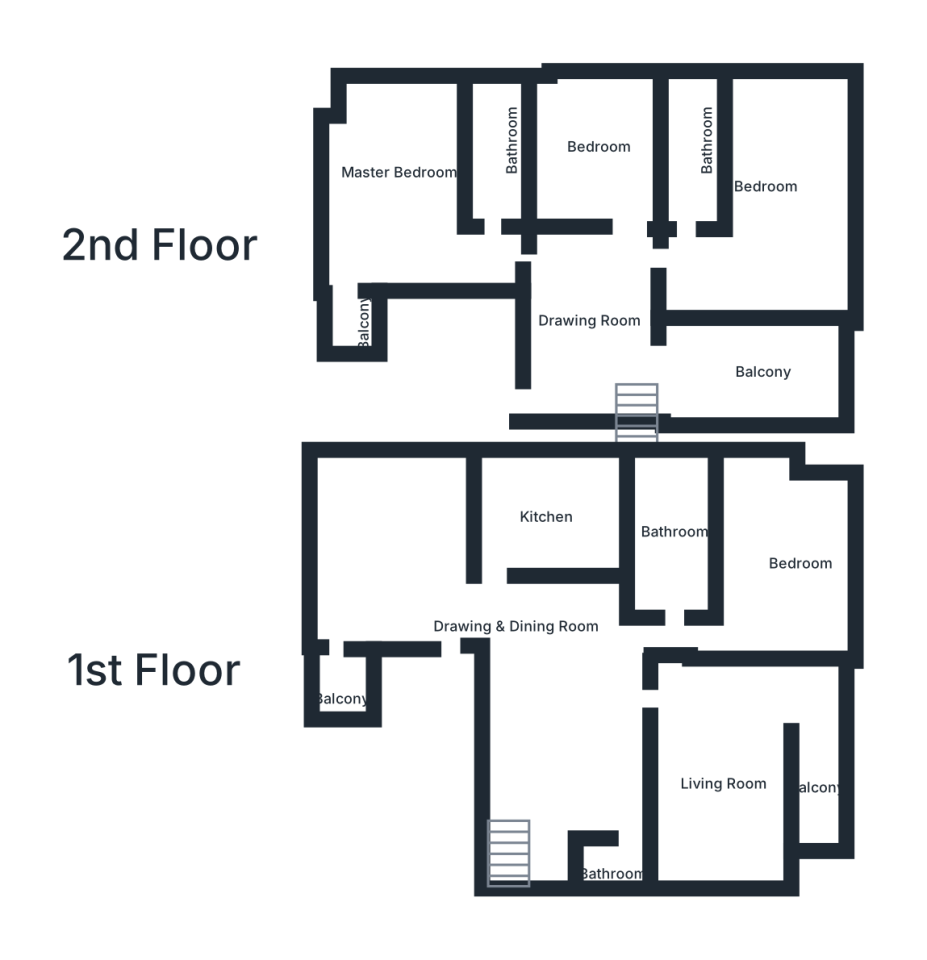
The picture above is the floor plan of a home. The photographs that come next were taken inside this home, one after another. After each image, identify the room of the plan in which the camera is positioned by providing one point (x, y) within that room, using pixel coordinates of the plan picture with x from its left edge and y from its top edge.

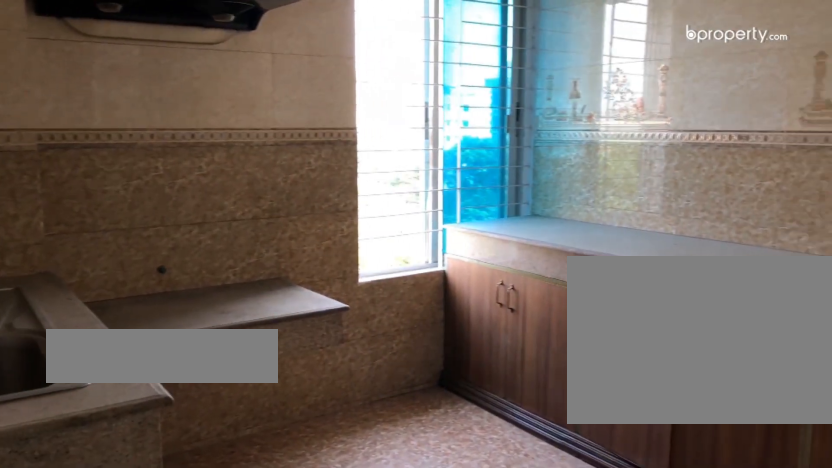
(551, 516)
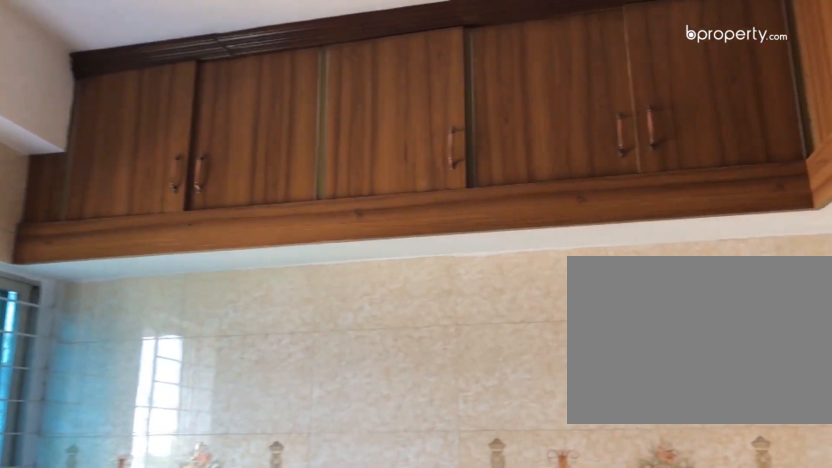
(543, 516)
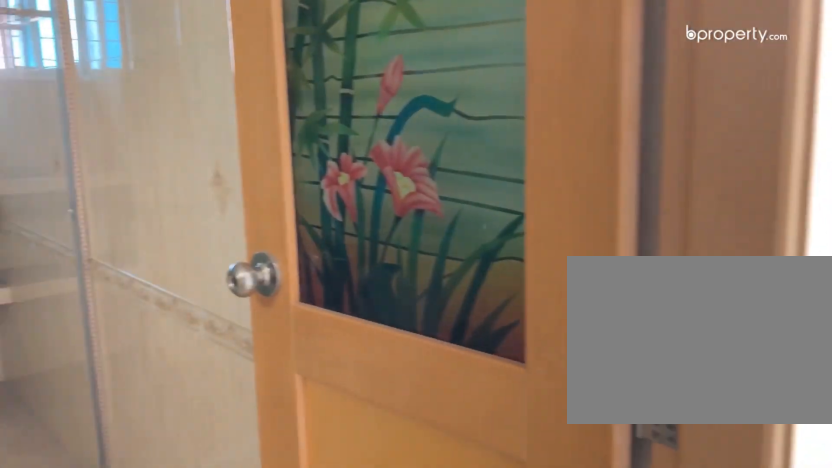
(676, 584)
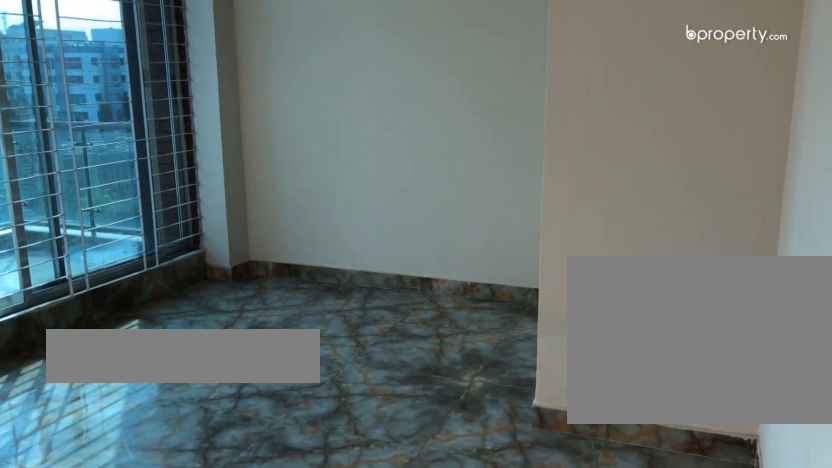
(729, 767)
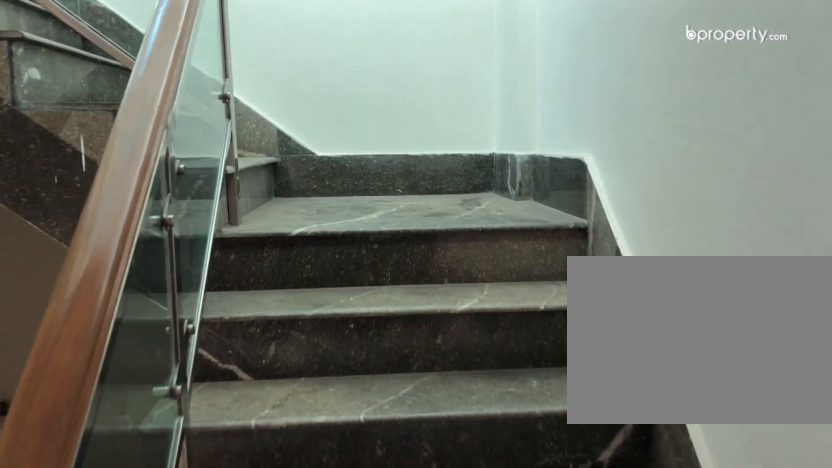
(511, 857)
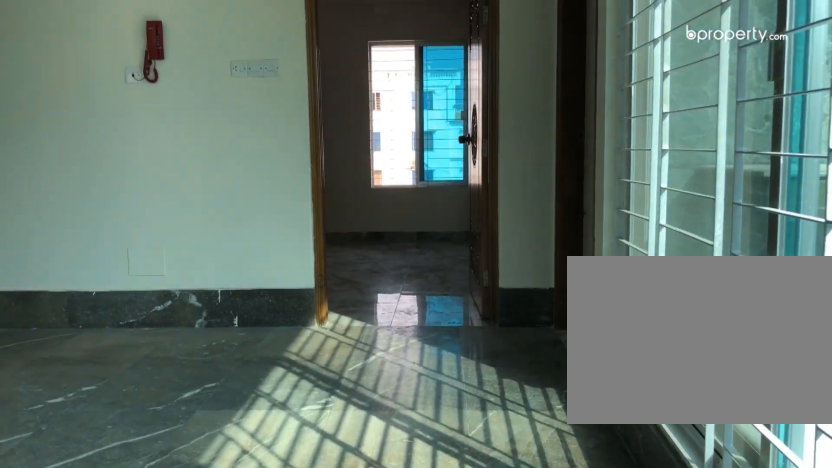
(599, 330)
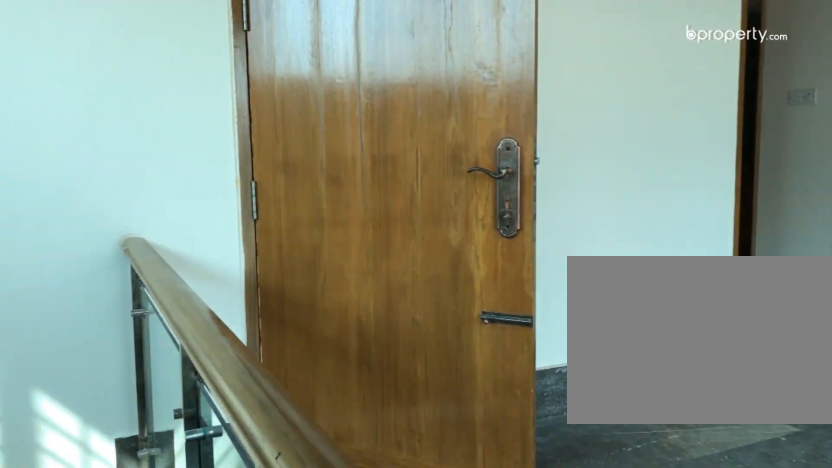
(599, 330)
